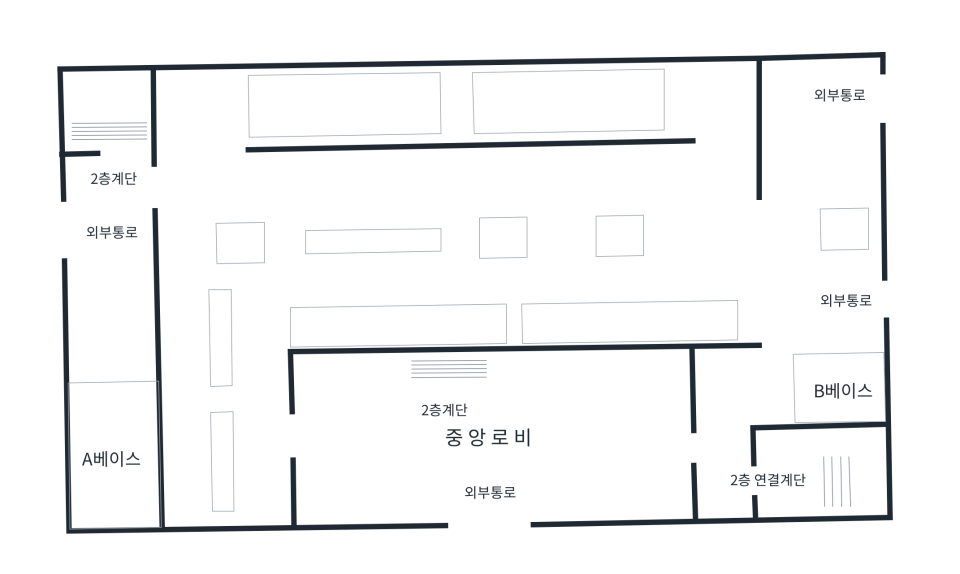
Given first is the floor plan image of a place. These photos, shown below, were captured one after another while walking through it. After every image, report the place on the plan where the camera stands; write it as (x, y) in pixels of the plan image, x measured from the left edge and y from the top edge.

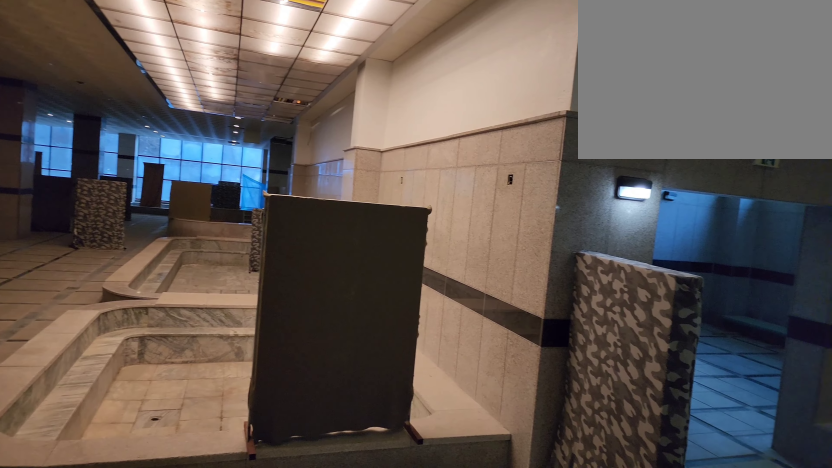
(177, 282)
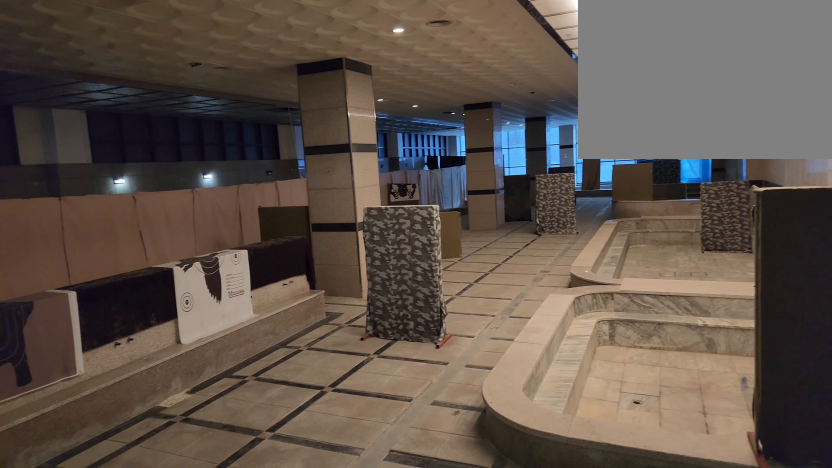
(178, 277)
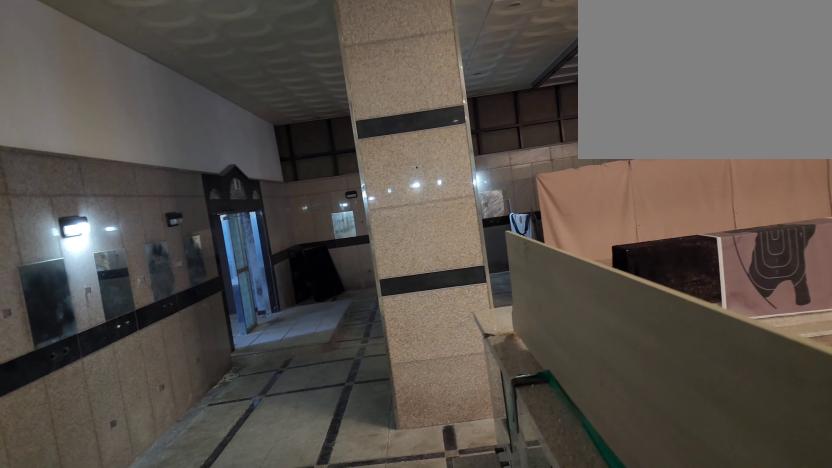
(181, 247)
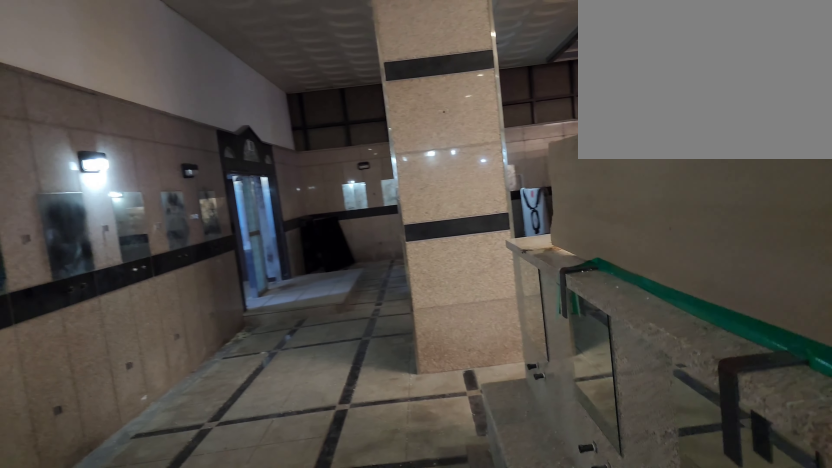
(183, 234)
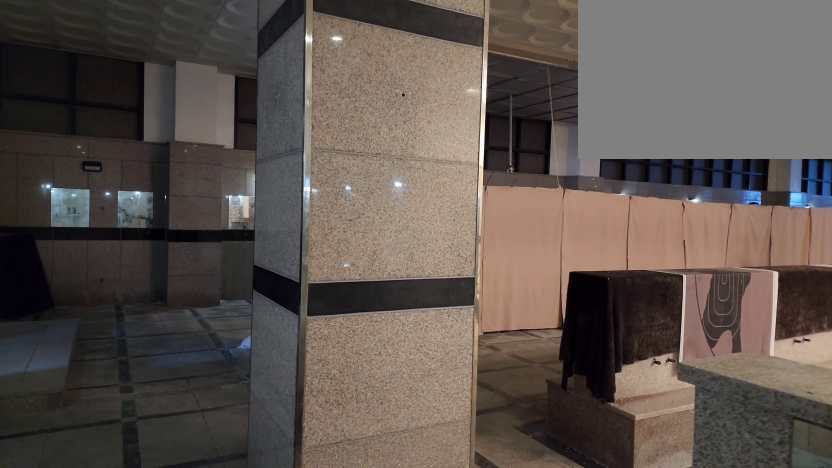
(184, 233)
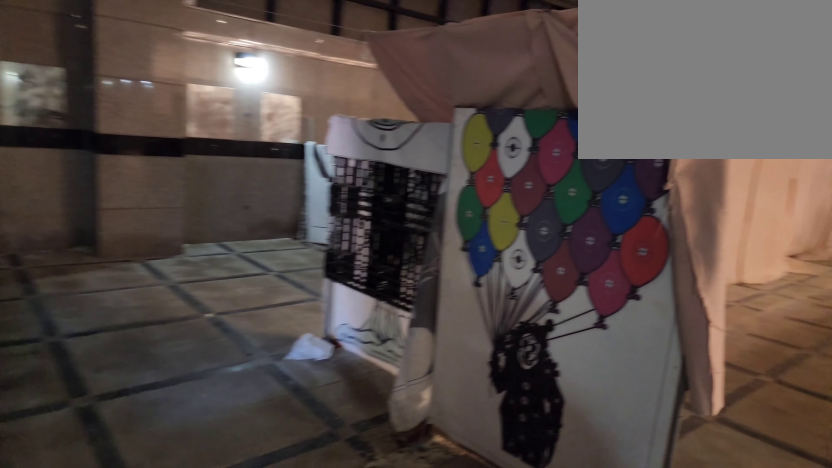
(164, 212)
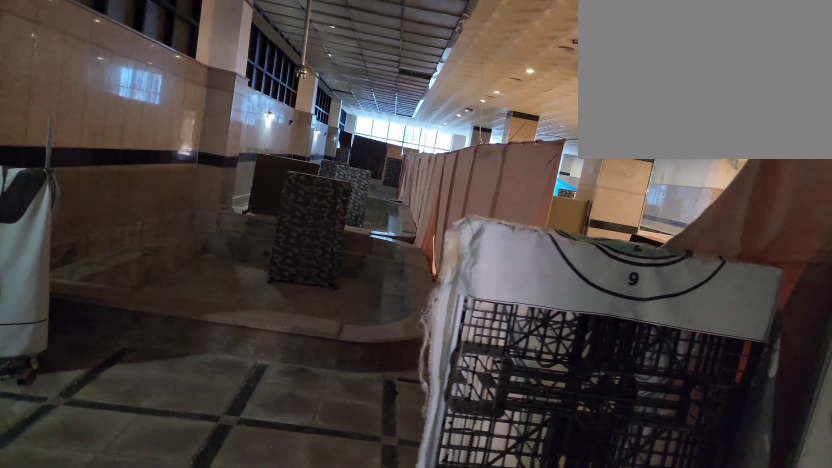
(164, 212)
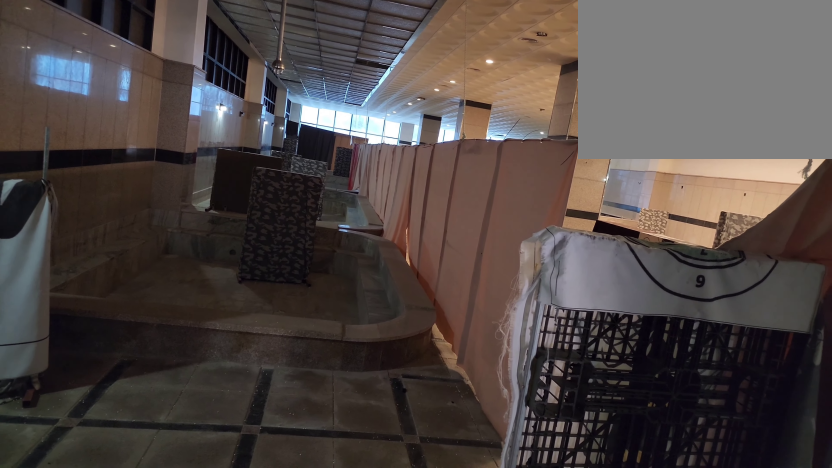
(168, 212)
